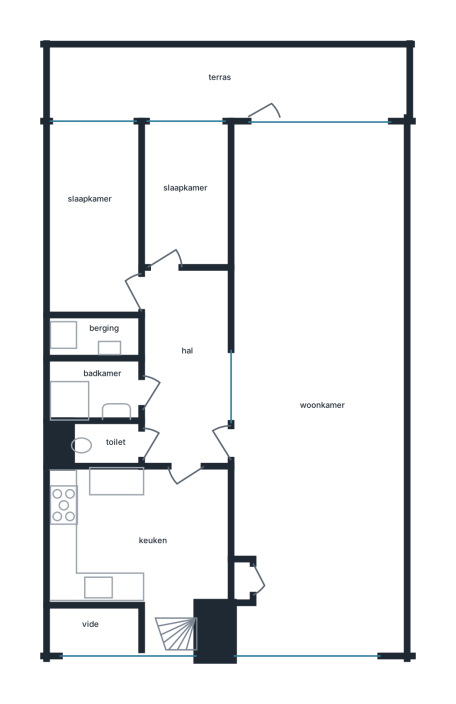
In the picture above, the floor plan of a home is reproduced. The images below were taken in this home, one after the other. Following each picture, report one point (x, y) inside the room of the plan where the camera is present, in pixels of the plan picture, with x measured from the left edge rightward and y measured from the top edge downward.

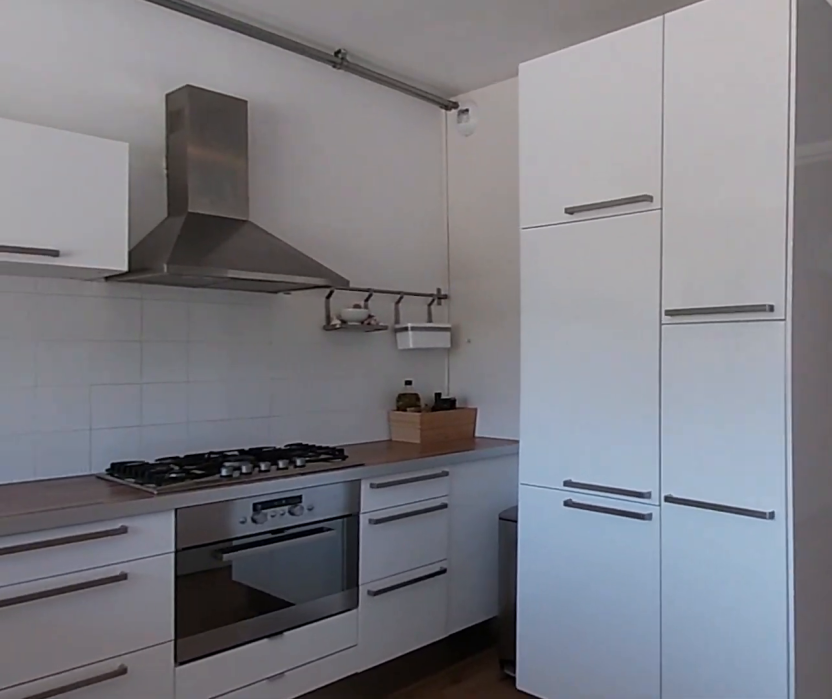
(141, 539)
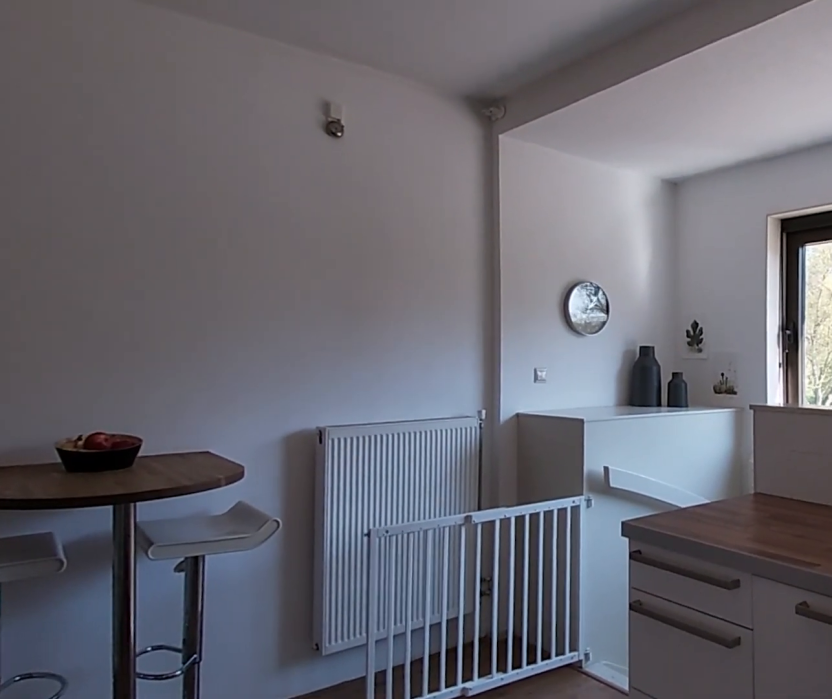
(141, 539)
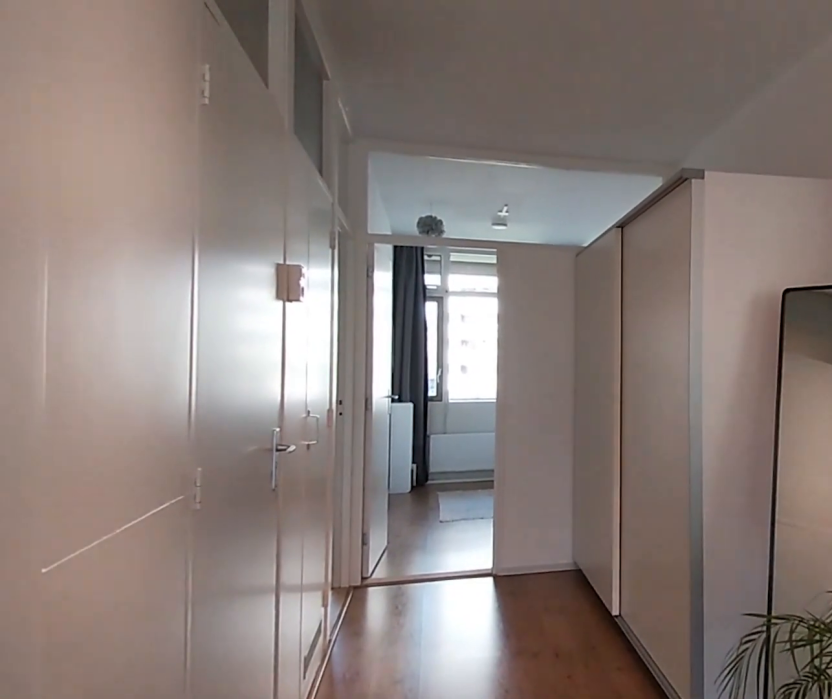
(186, 368)
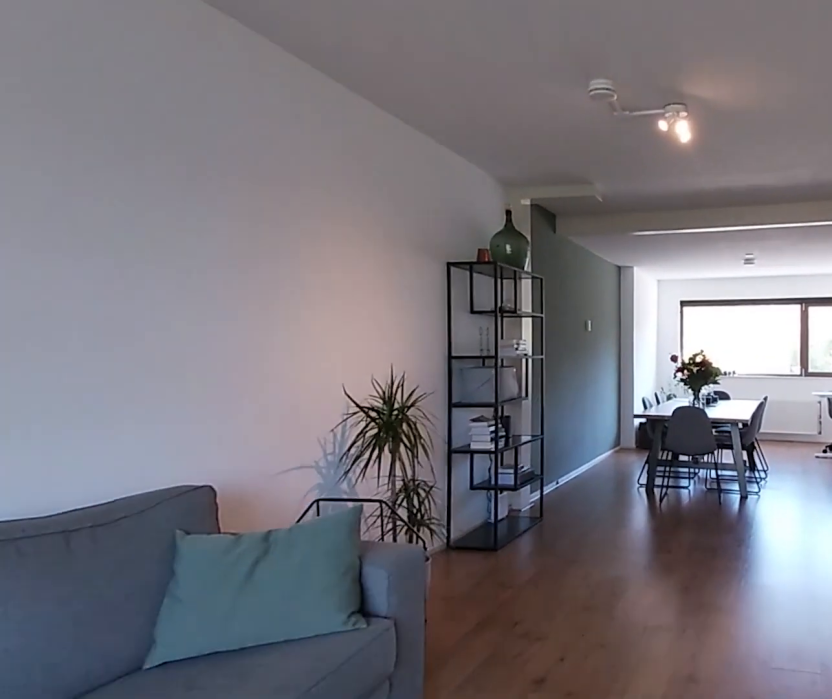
(328, 256)
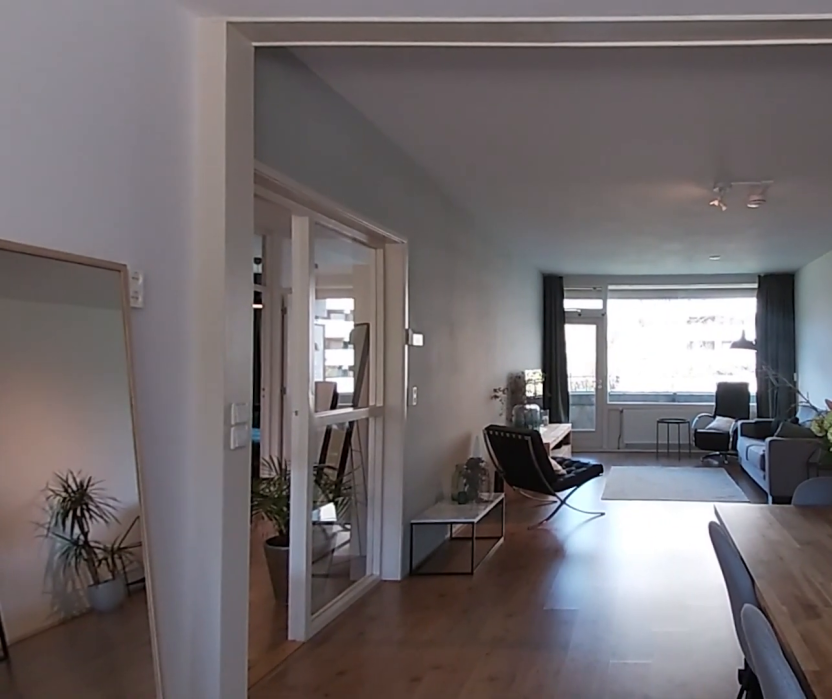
(328, 256)
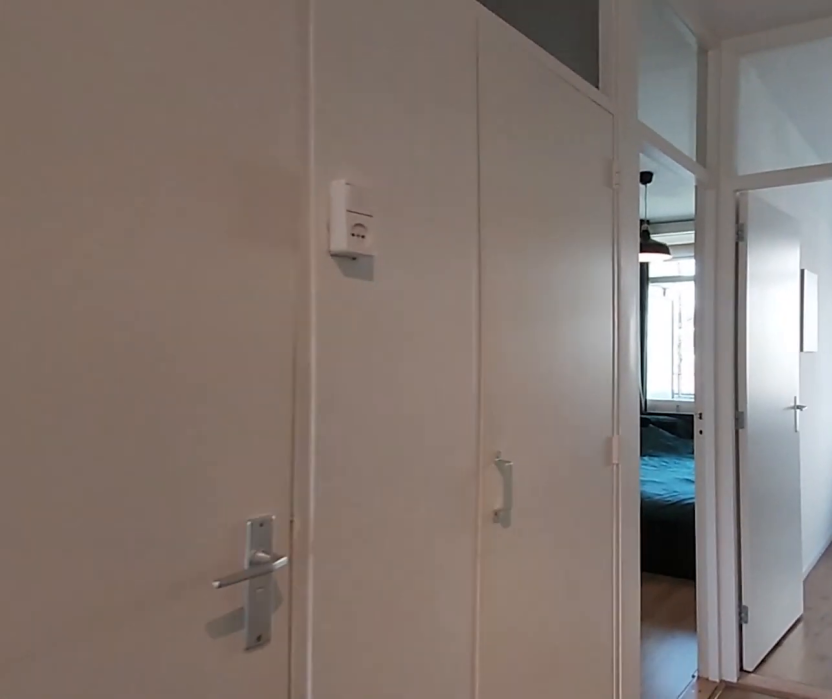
(186, 368)
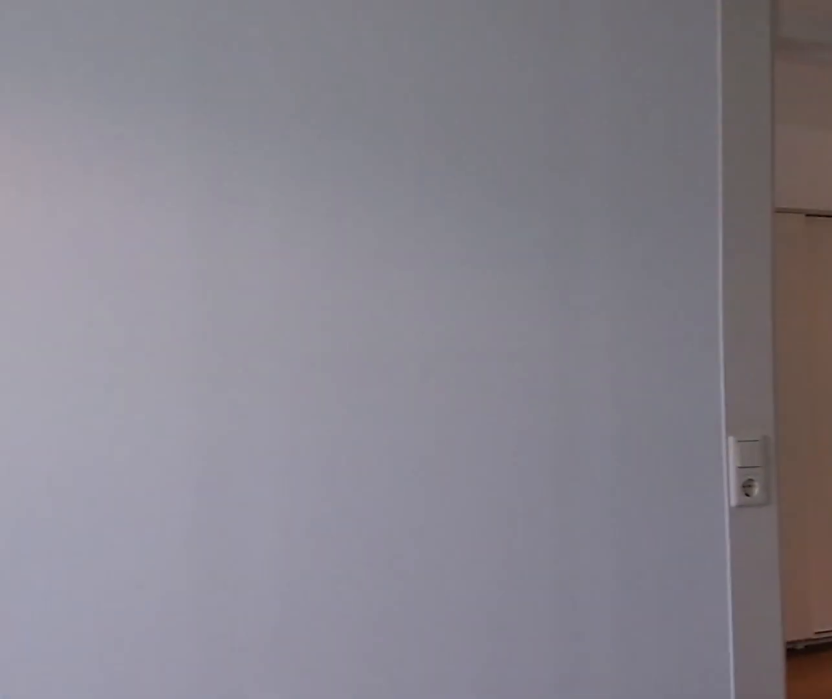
(96, 220)
